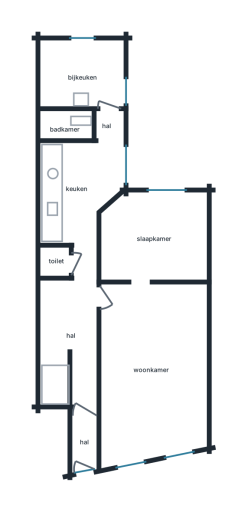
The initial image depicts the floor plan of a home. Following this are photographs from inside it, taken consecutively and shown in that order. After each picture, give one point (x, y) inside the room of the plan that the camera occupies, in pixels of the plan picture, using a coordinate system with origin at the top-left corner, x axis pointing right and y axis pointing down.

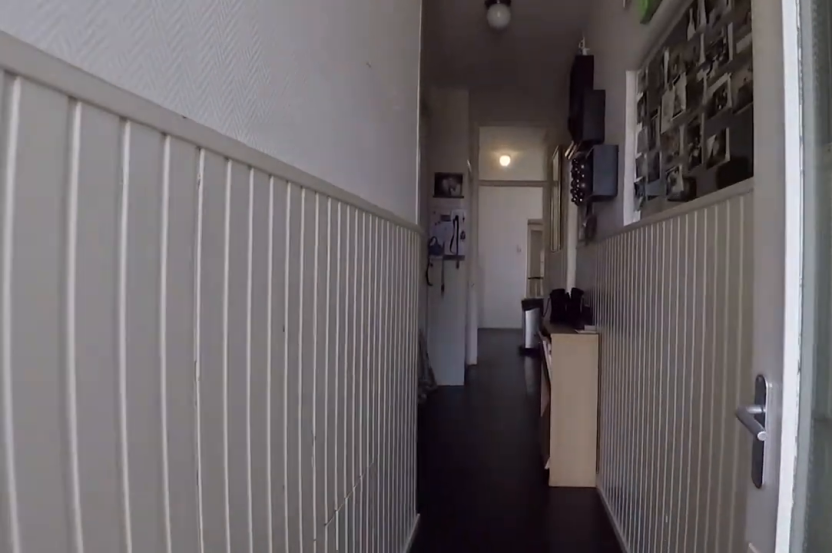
(76, 346)
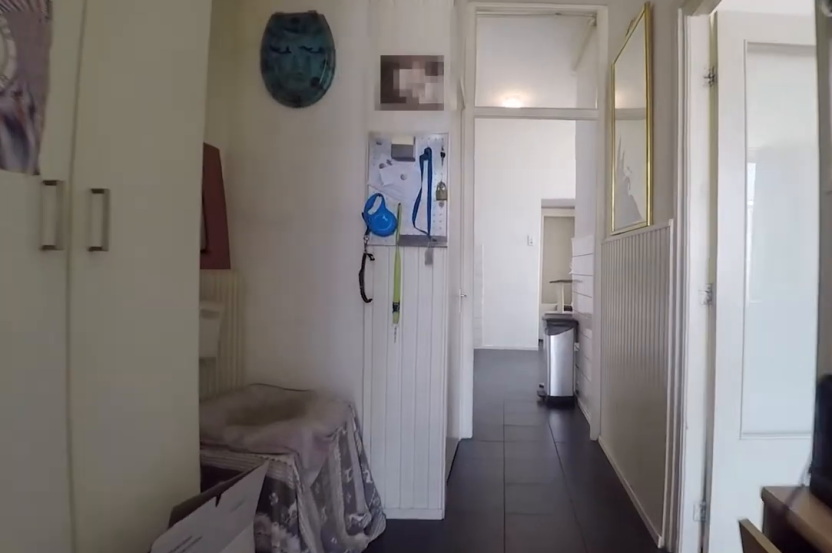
(76, 346)
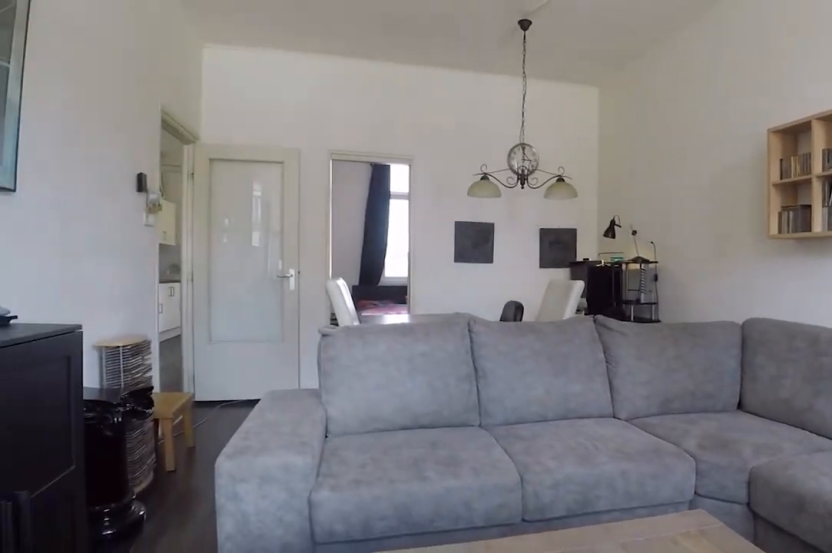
(205, 365)
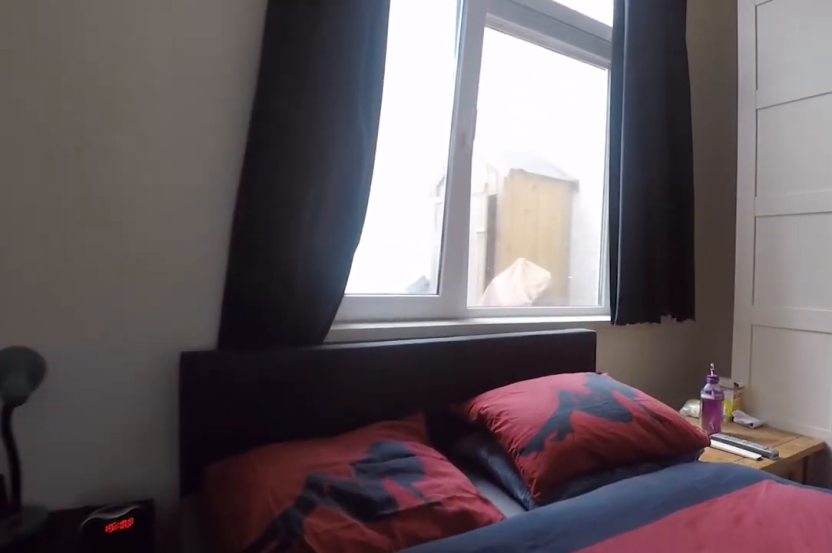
(155, 238)
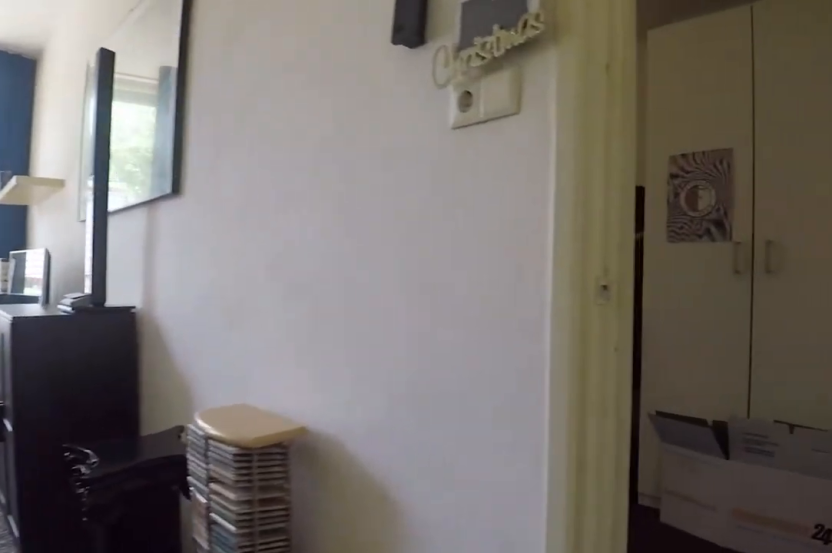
(205, 370)
